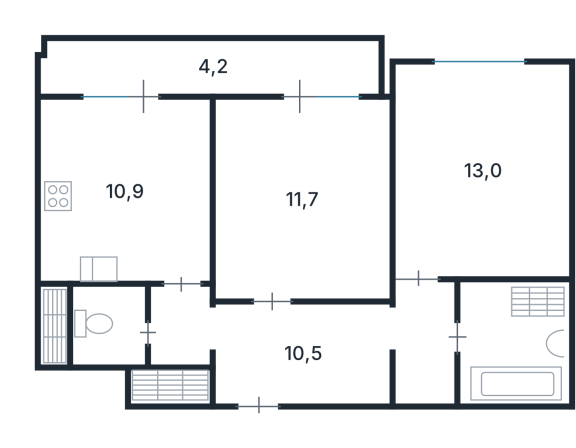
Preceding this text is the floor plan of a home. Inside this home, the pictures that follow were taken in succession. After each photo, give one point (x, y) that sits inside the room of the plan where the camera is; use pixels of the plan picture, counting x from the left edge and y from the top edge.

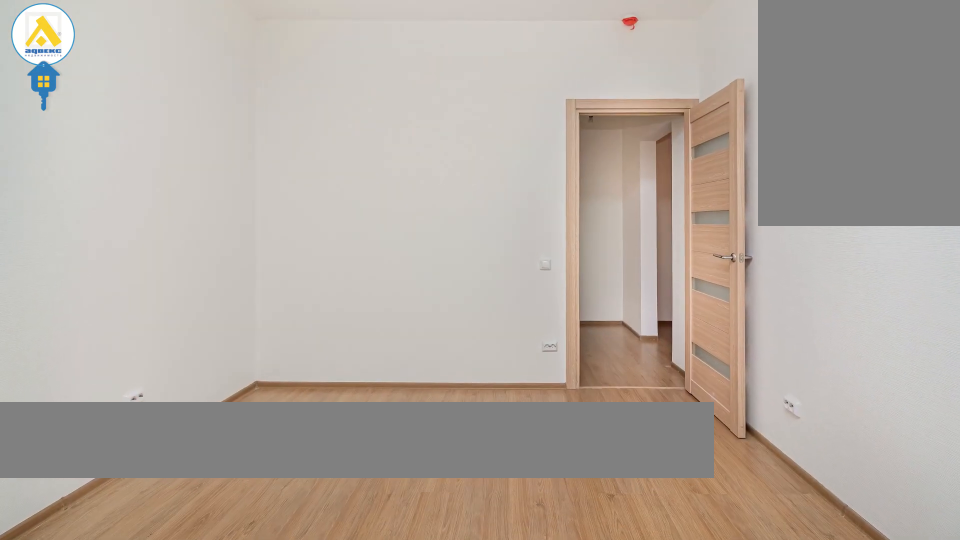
(484, 176)
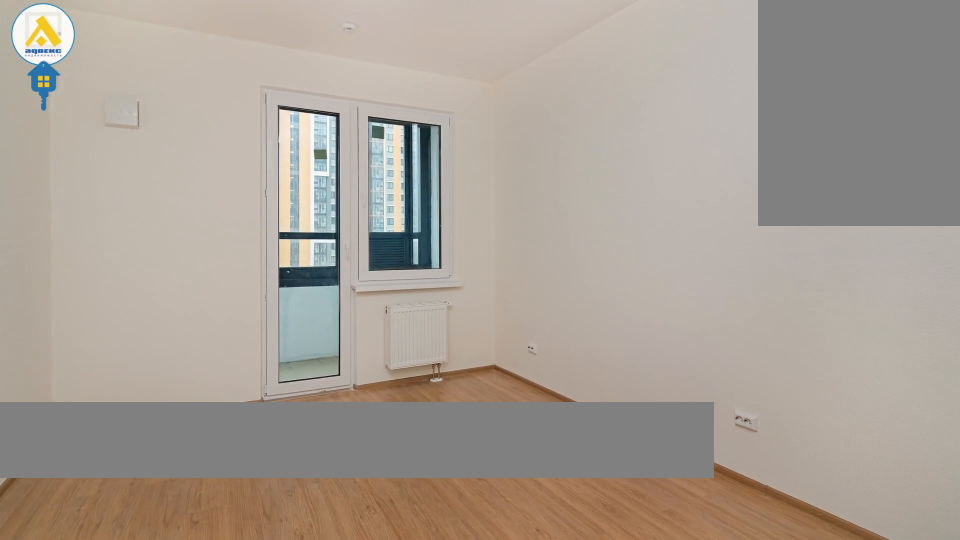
(308, 199)
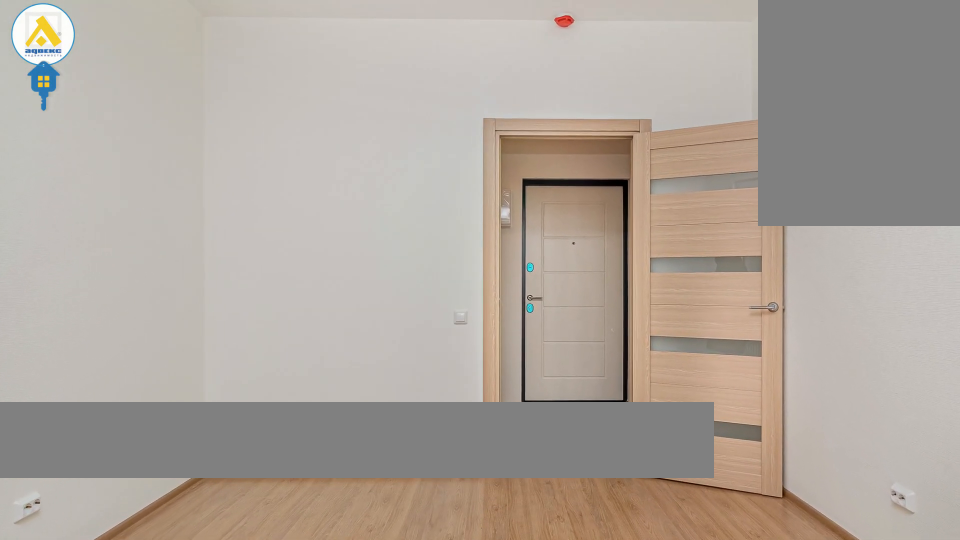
(308, 199)
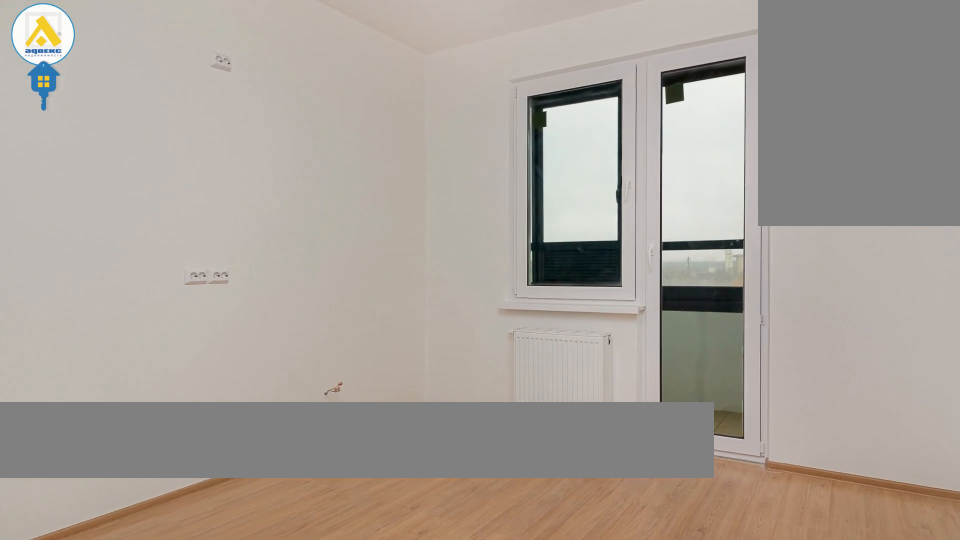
(120, 202)
